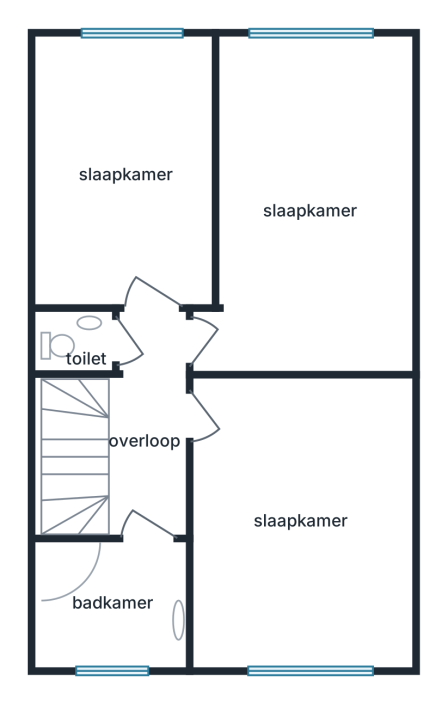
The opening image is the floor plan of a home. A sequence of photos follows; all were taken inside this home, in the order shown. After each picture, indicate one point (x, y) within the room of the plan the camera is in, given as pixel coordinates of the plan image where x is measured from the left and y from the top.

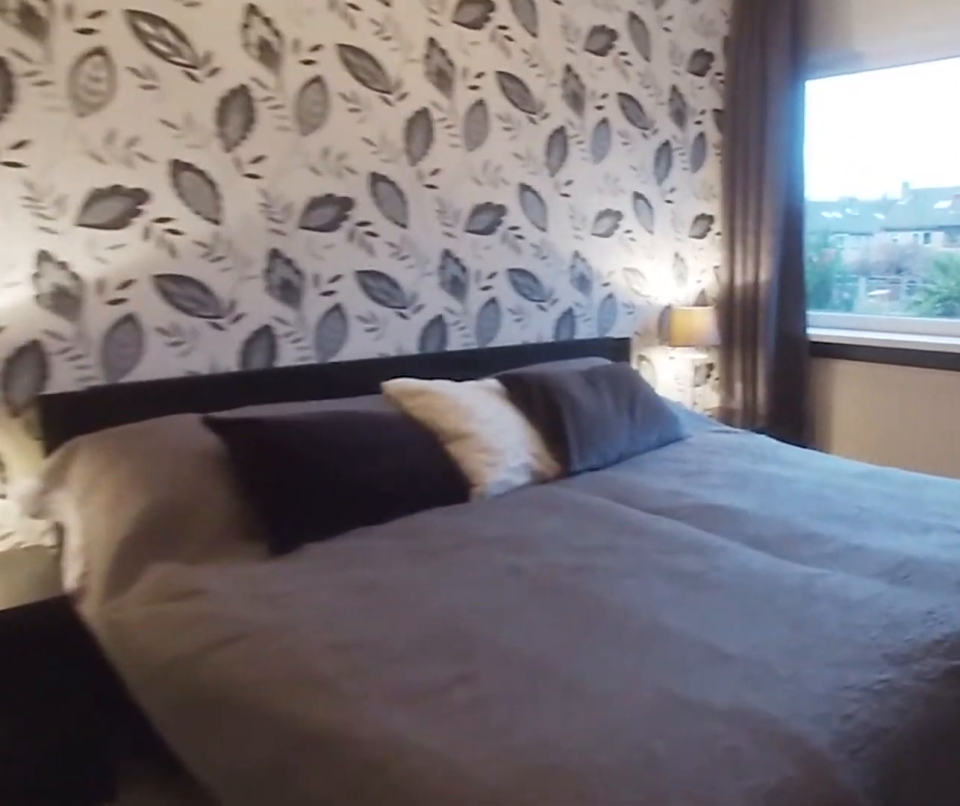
(301, 521)
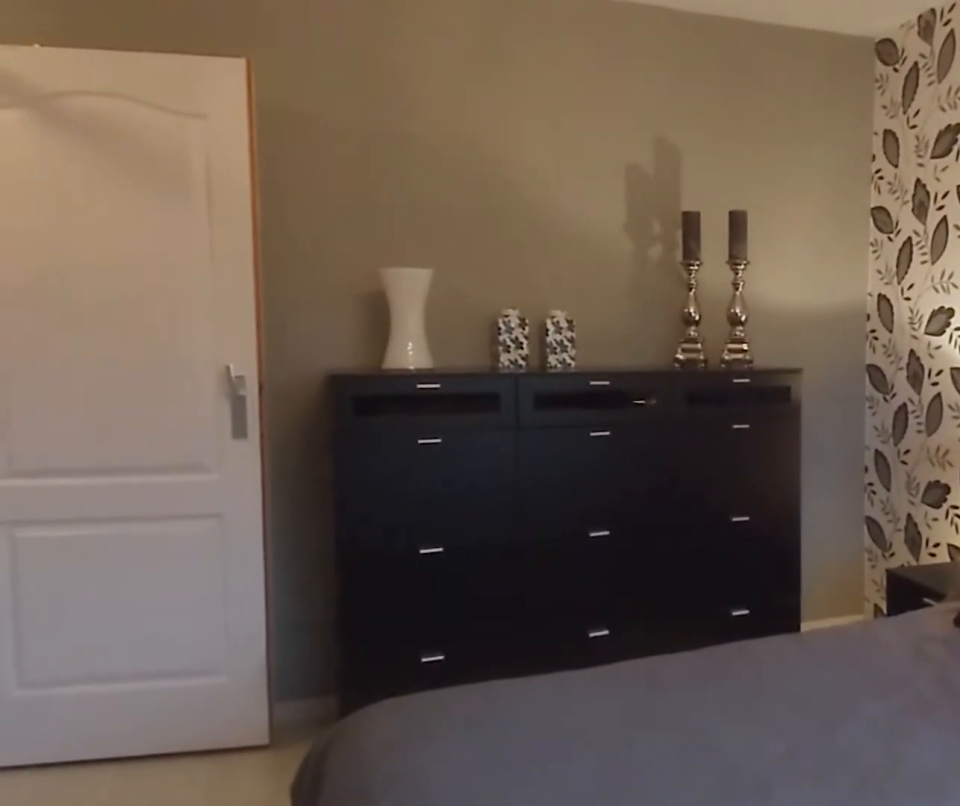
(301, 521)
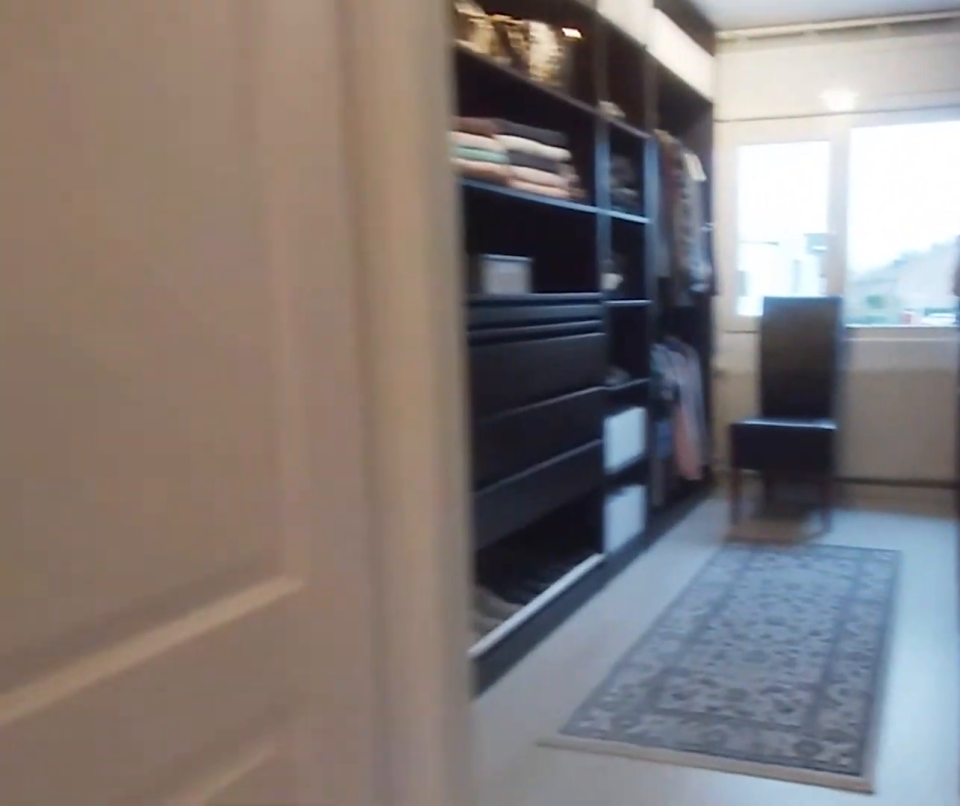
(147, 428)
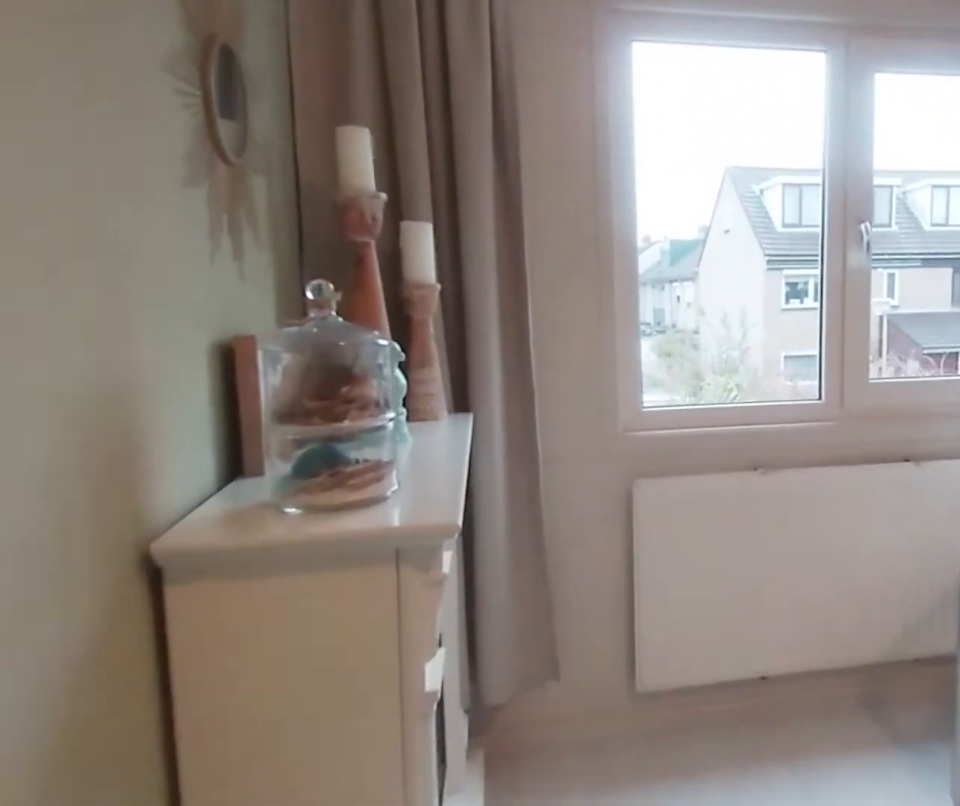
(348, 335)
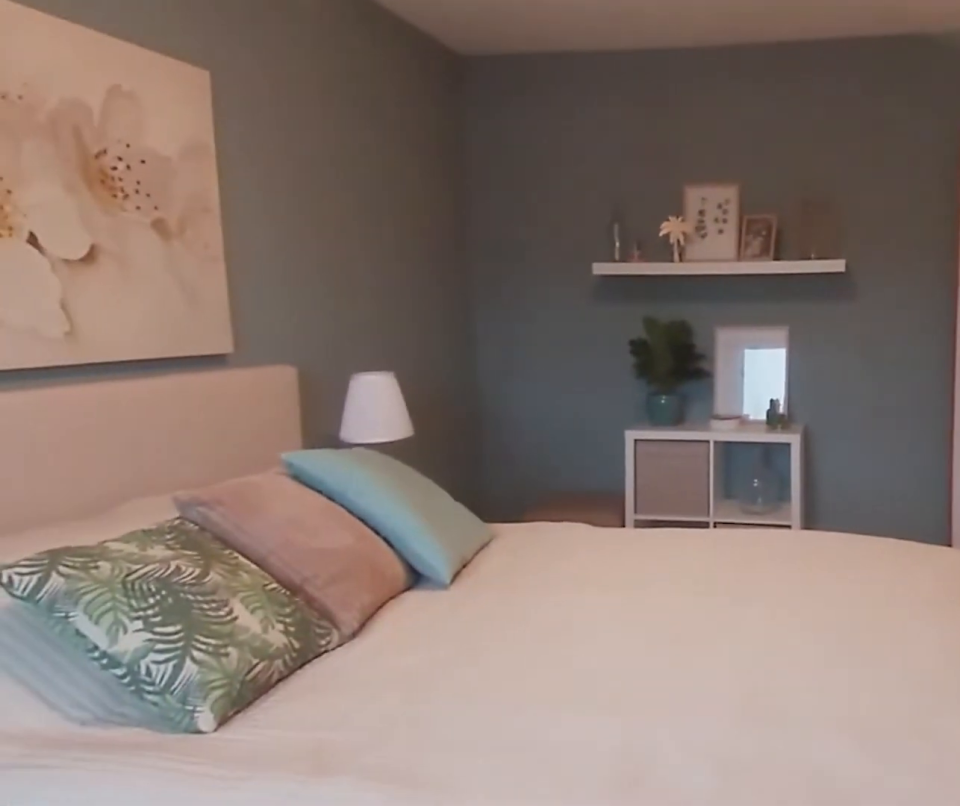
(348, 335)
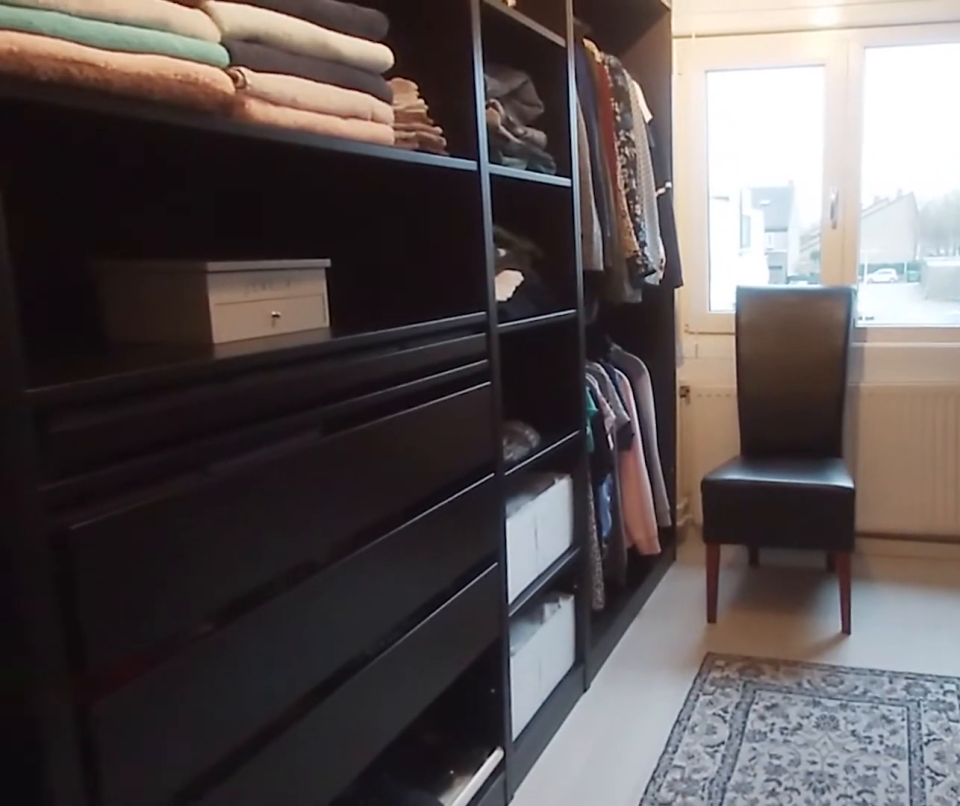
(126, 173)
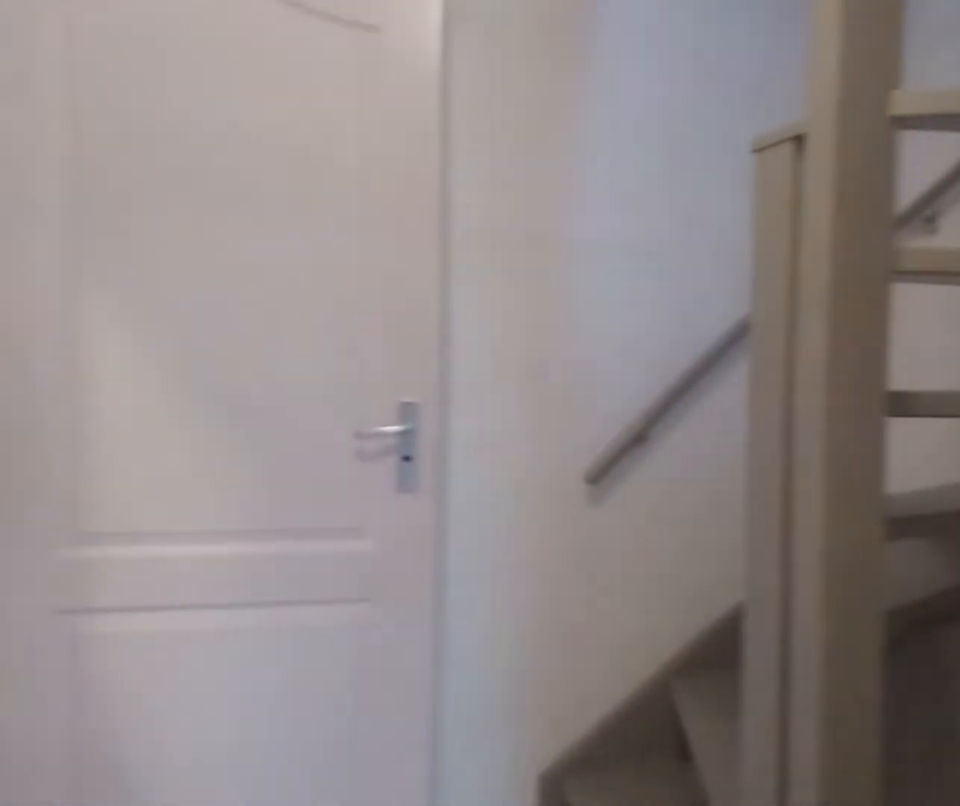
(147, 426)
